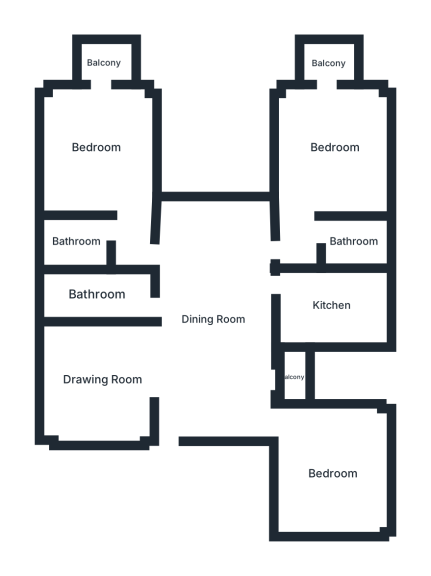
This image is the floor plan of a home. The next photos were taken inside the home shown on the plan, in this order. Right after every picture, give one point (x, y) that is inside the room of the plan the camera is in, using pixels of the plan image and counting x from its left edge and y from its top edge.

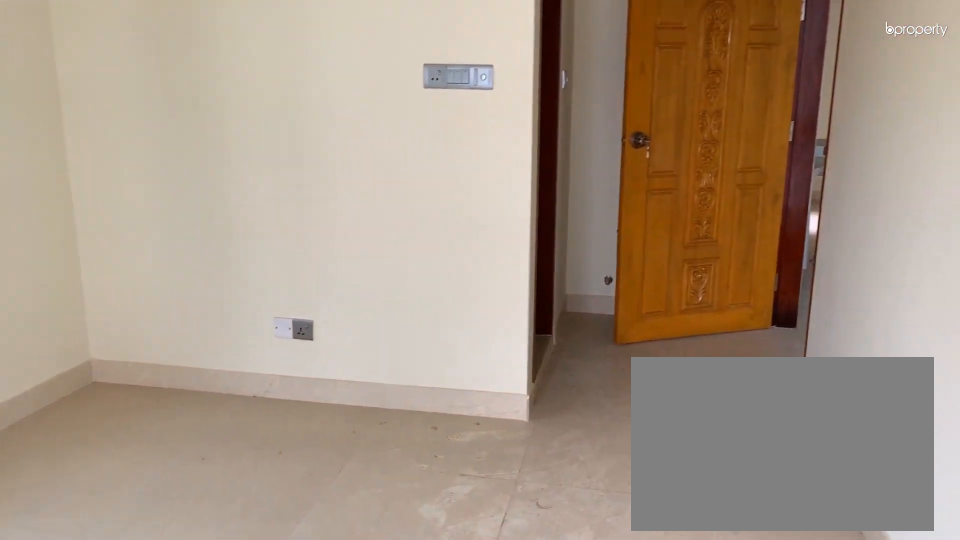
(332, 149)
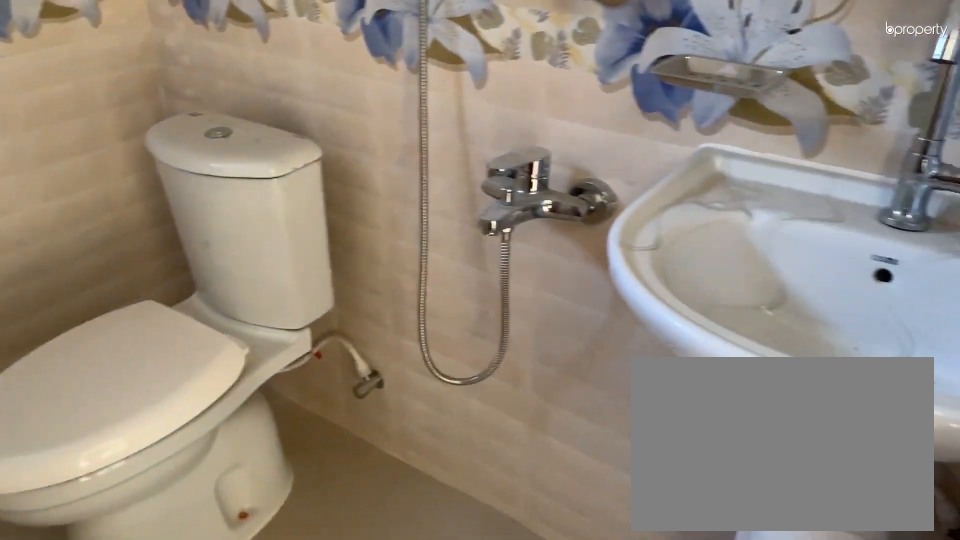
(353, 243)
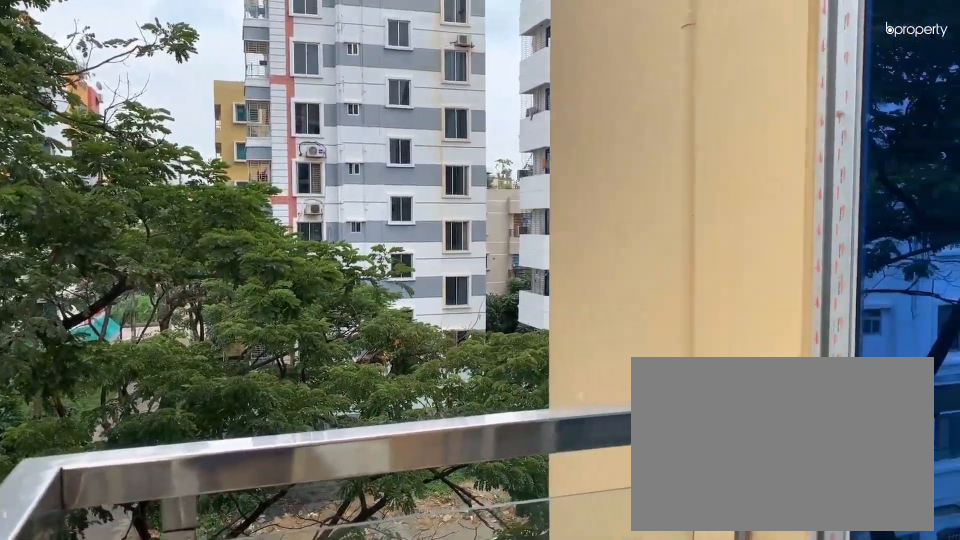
(328, 62)
